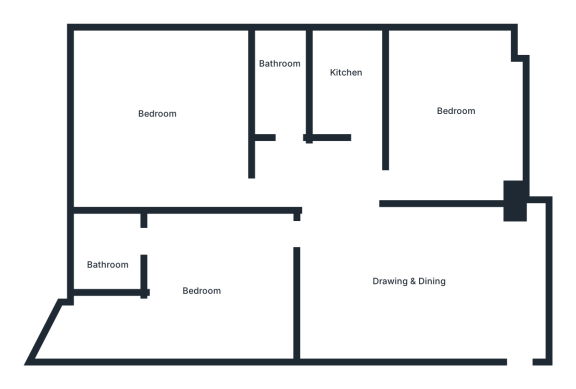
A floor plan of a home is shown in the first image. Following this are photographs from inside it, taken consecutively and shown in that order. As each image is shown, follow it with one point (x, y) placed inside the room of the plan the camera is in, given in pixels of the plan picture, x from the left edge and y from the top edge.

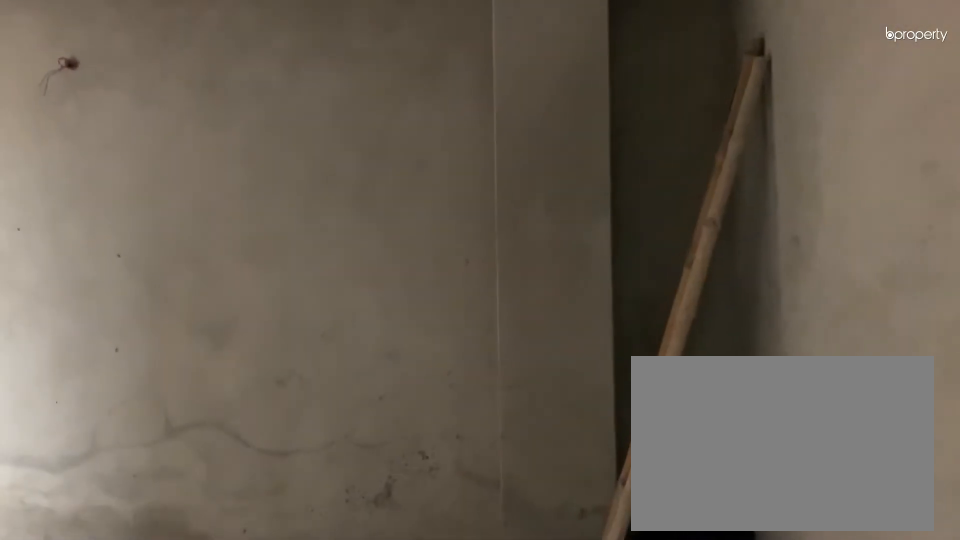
(522, 321)
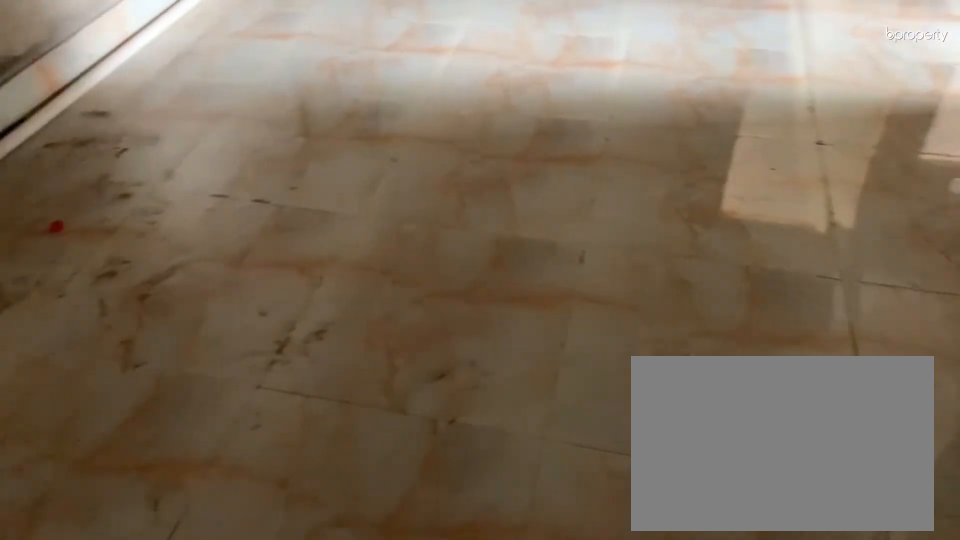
(418, 281)
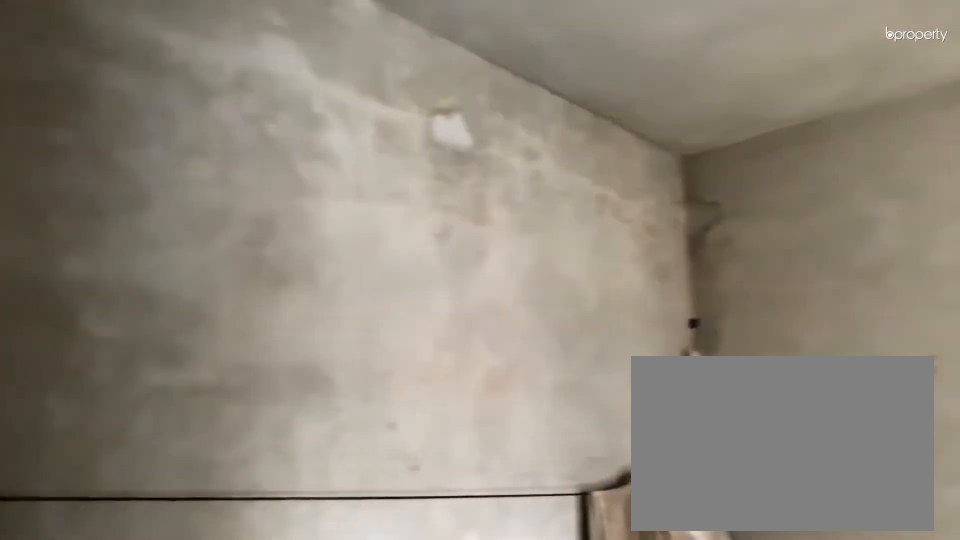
(418, 281)
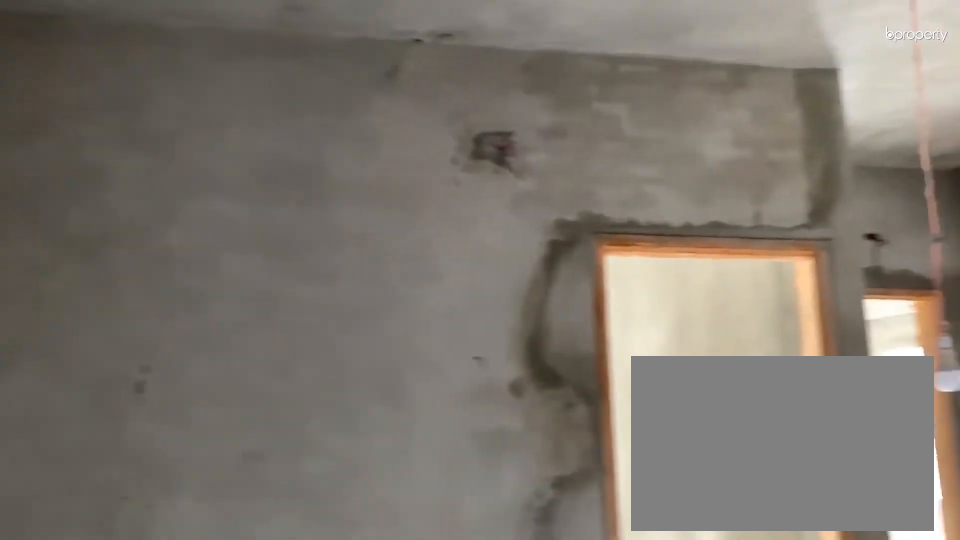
(326, 284)
